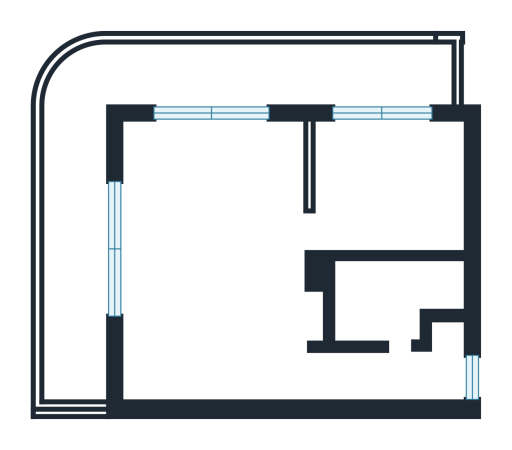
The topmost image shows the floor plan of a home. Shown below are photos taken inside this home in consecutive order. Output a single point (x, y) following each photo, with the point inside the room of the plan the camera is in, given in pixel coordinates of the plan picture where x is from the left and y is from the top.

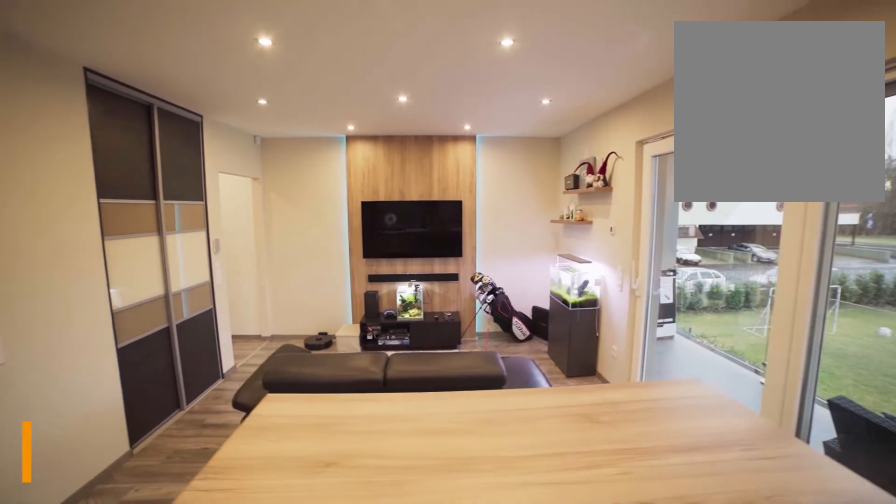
(217, 272)
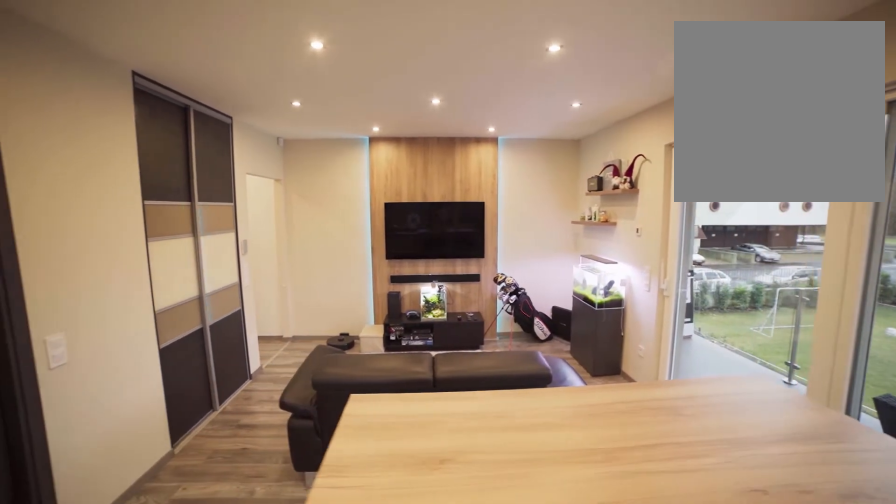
(217, 273)
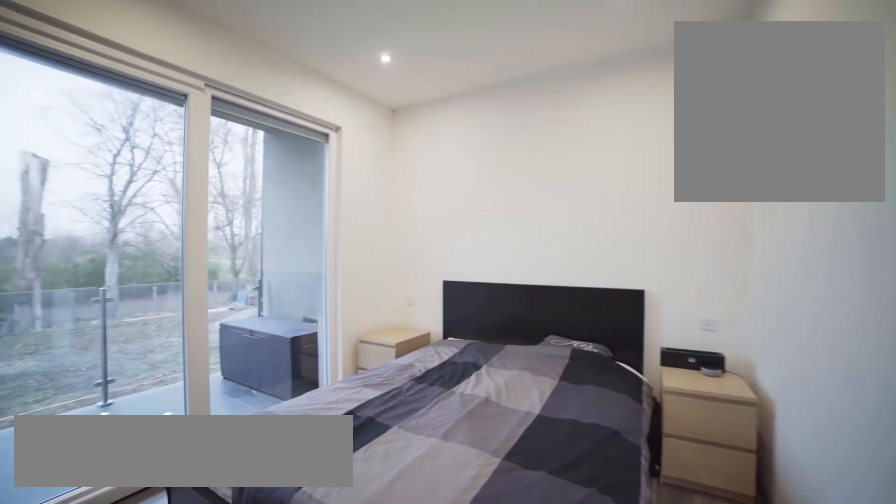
(396, 191)
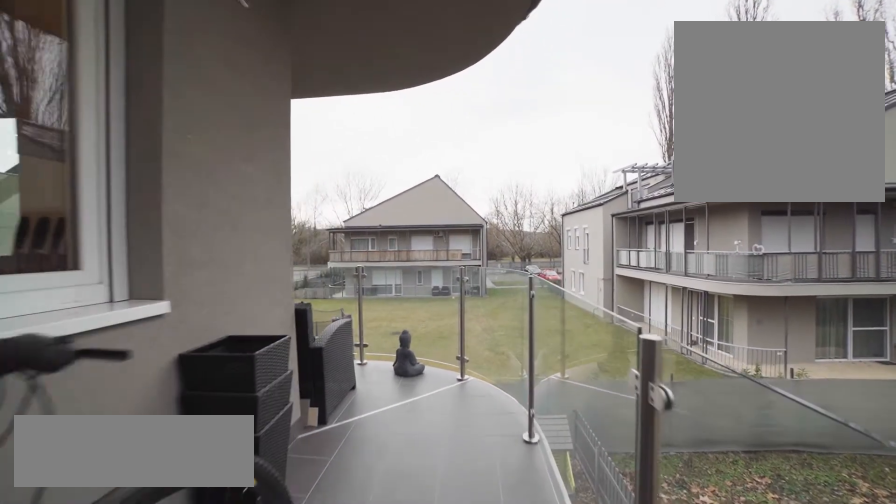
(212, 70)
